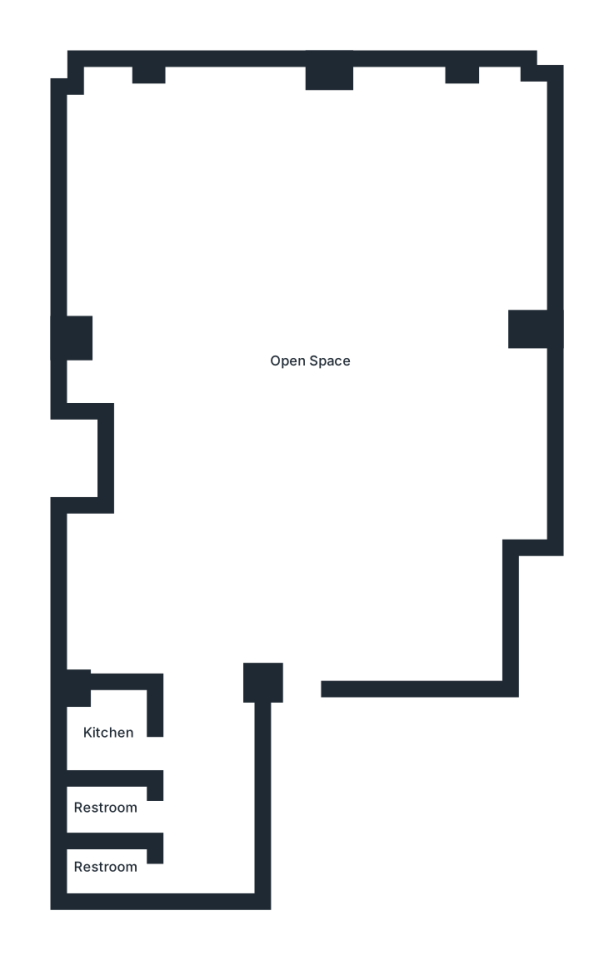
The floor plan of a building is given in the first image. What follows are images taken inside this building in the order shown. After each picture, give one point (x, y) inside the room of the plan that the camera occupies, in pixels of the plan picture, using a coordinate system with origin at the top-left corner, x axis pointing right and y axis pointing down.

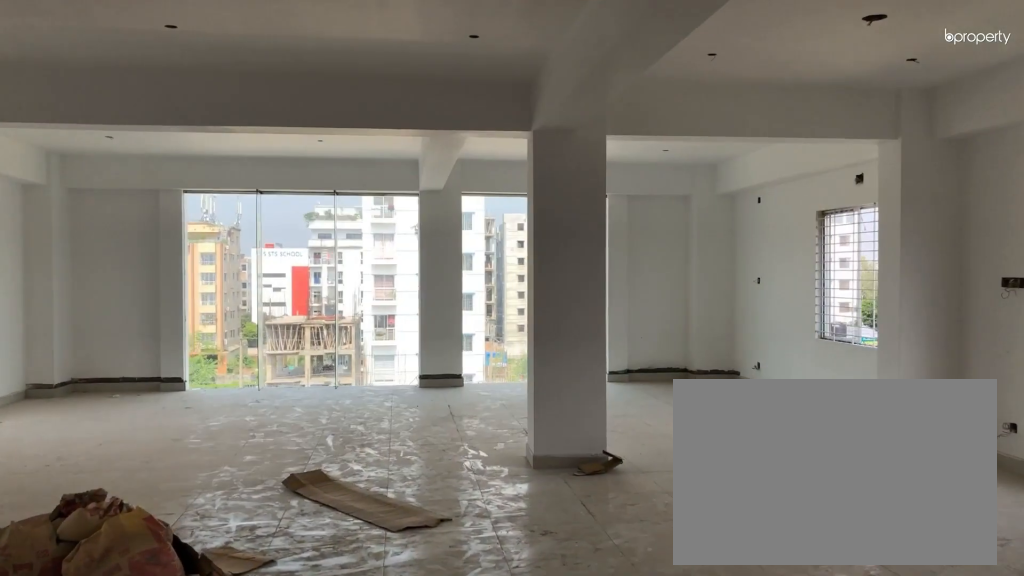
(302, 629)
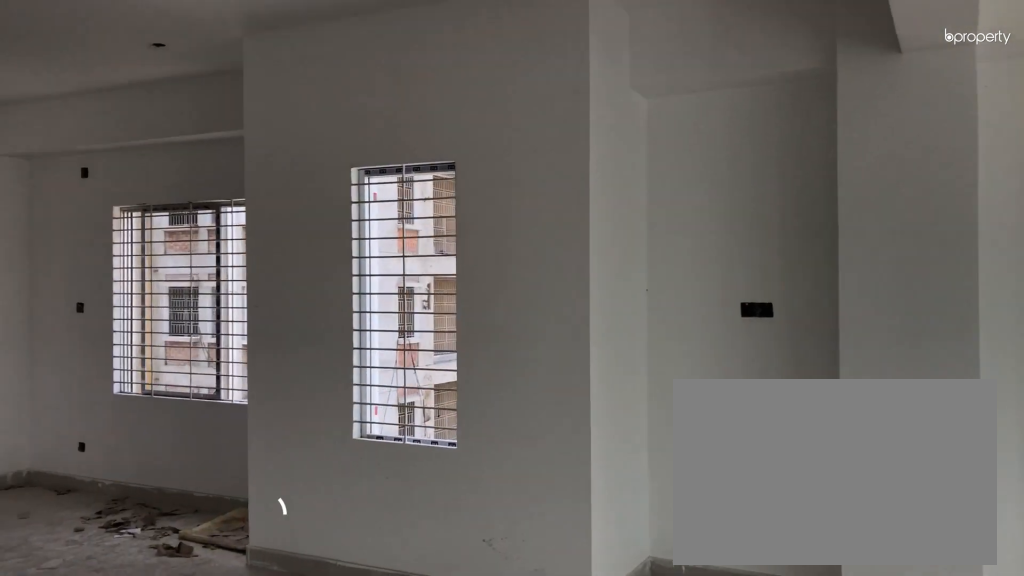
(310, 365)
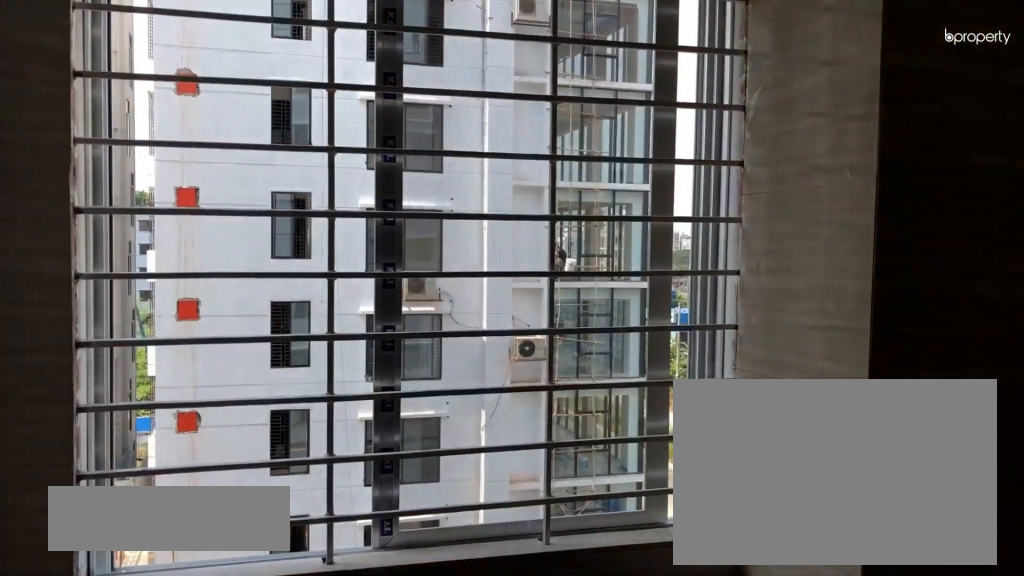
(105, 735)
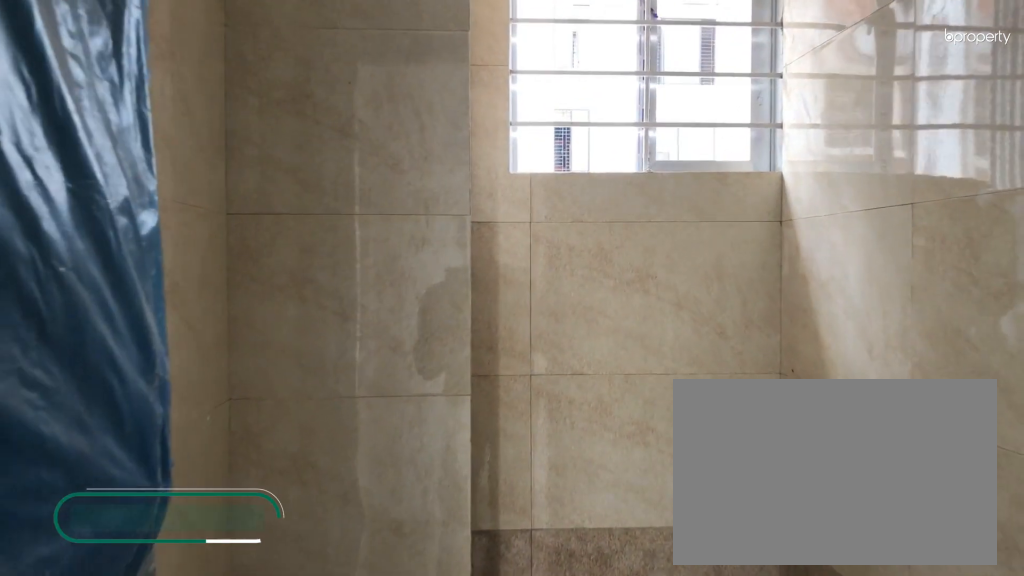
(107, 868)
